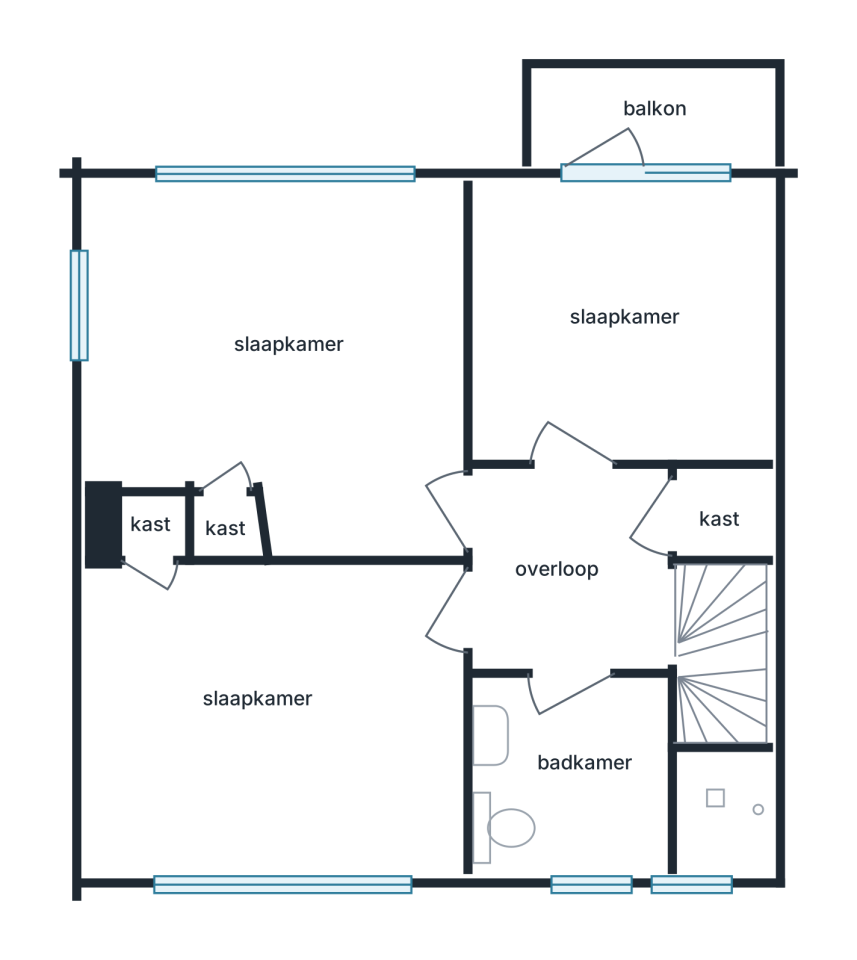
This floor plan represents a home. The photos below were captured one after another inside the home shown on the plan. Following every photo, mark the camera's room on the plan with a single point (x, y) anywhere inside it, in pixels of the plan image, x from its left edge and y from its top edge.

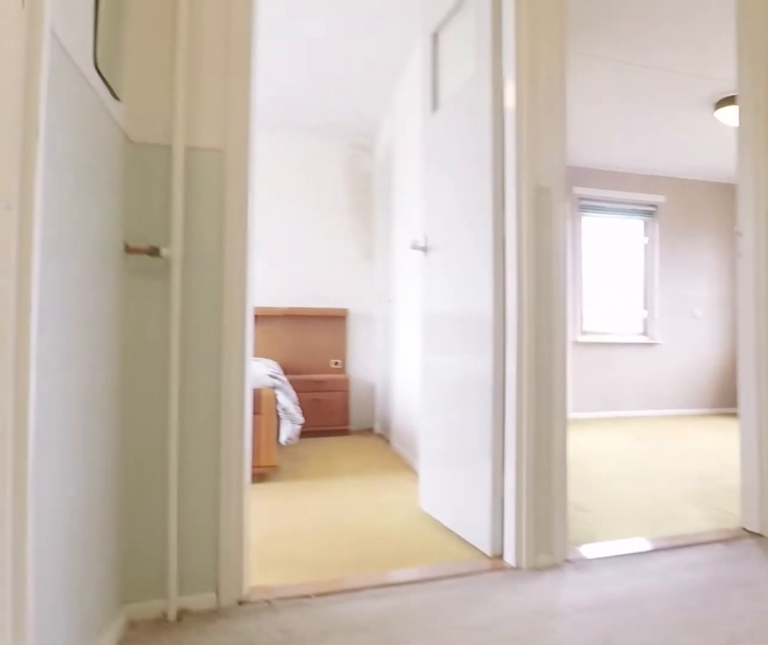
(573, 570)
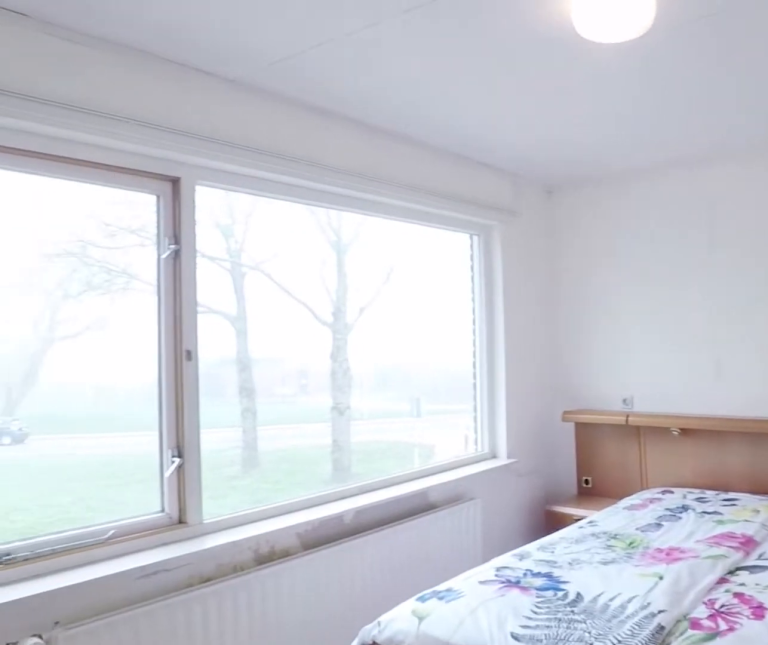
(425, 737)
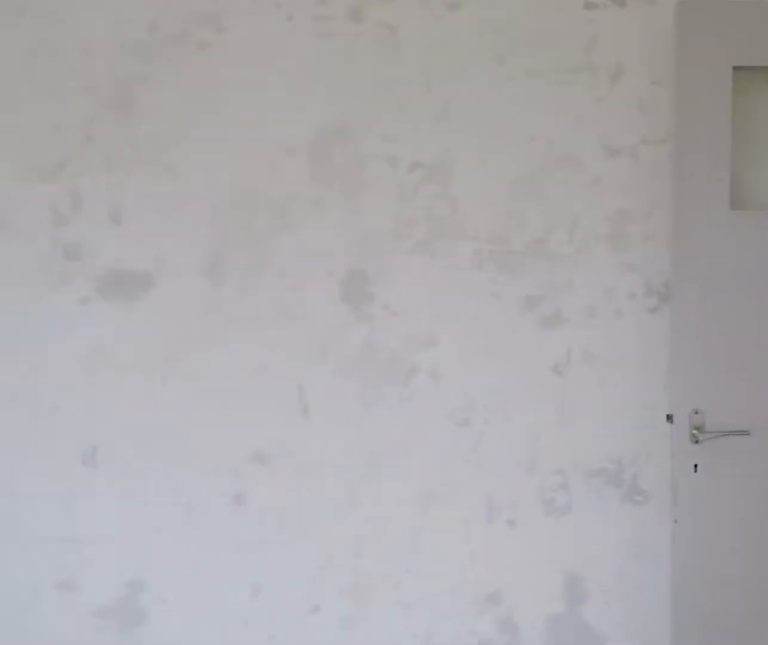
(425, 737)
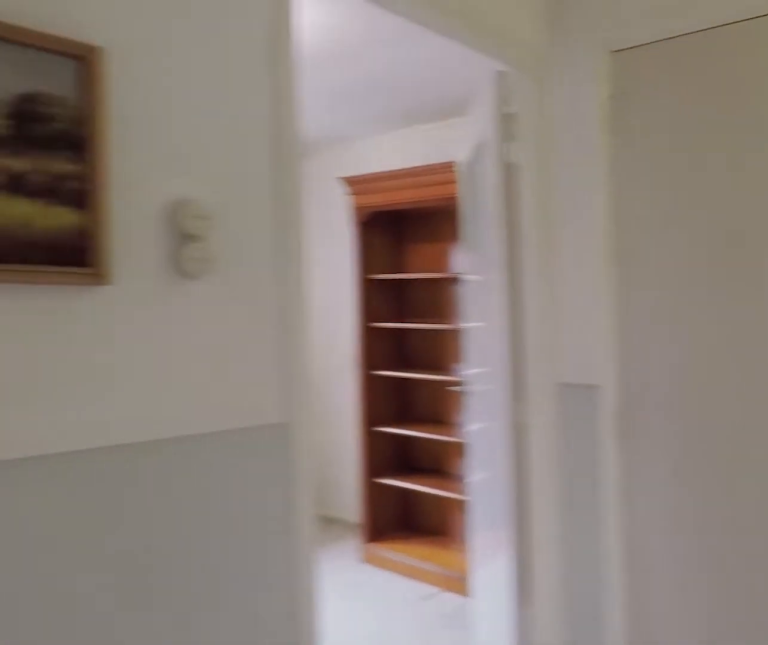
(573, 570)
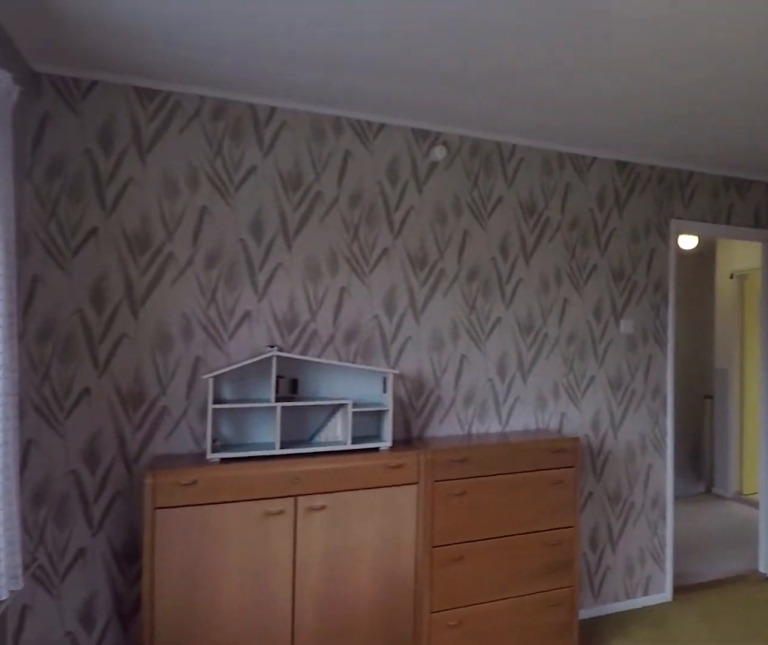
(438, 373)
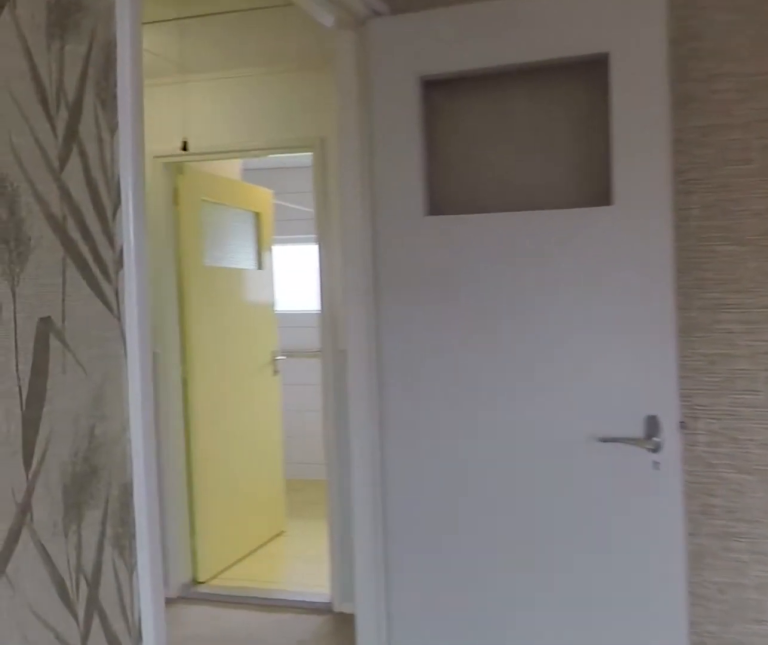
(438, 373)
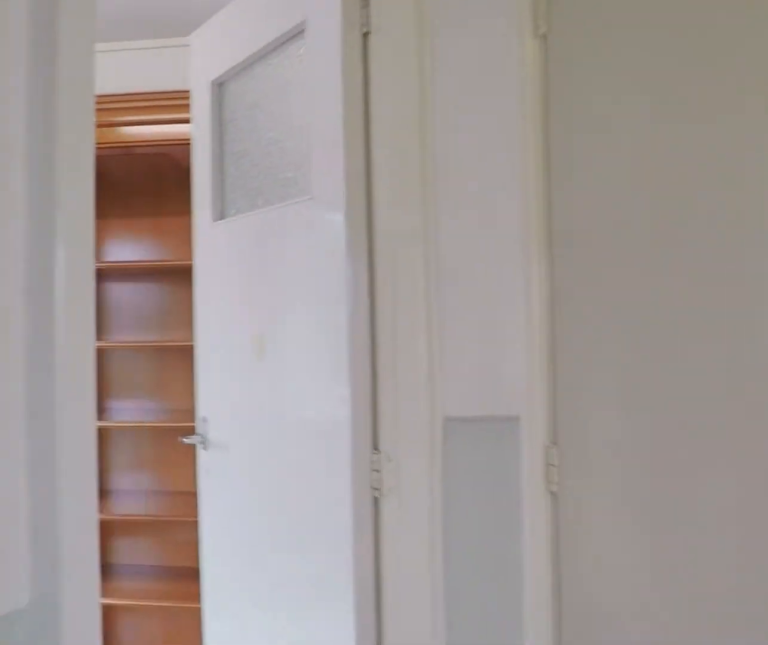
(573, 570)
